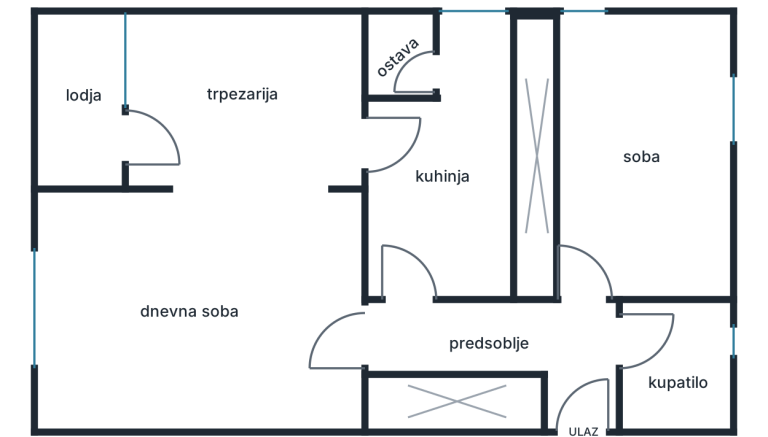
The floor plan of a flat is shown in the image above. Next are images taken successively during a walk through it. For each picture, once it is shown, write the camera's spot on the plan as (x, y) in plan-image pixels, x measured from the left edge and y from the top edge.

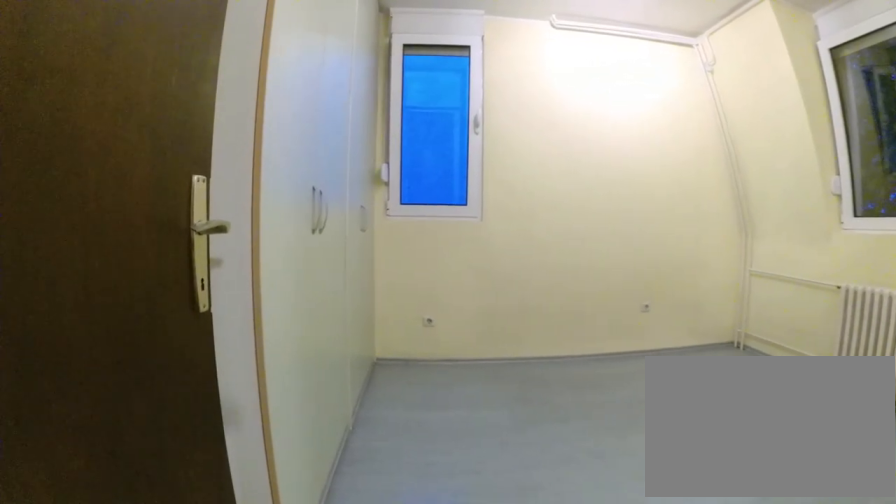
(579, 320)
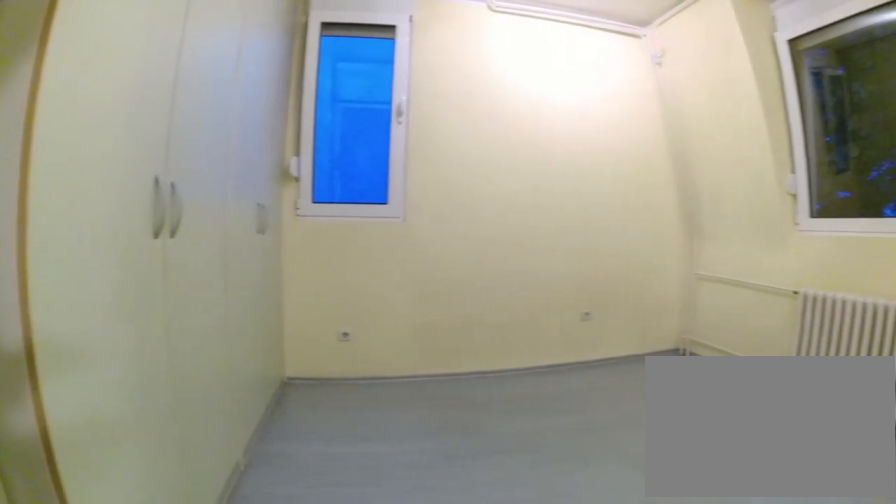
(579, 299)
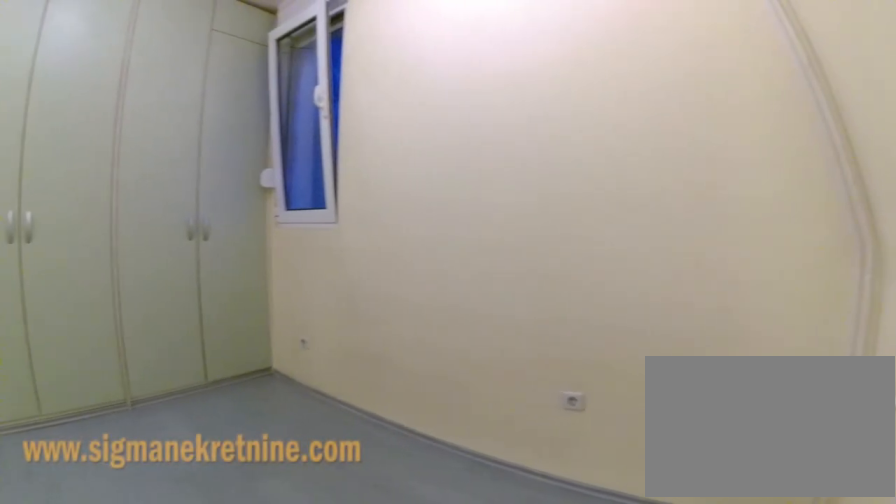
(698, 240)
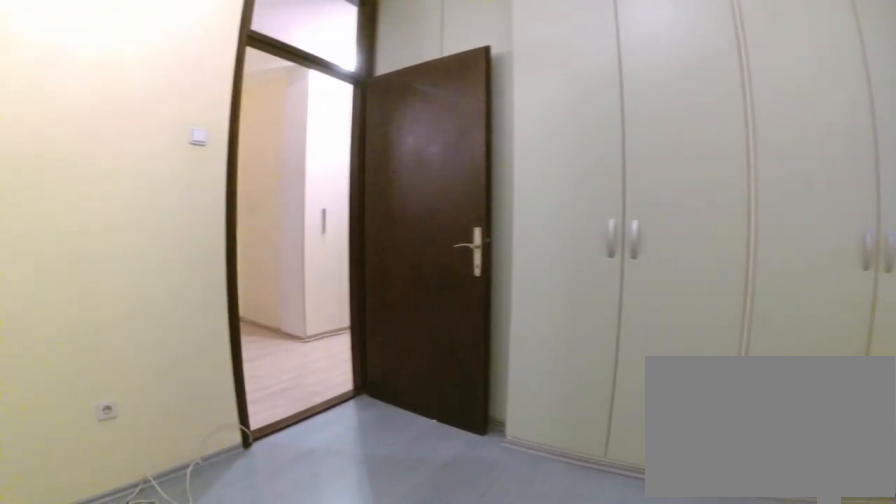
(677, 227)
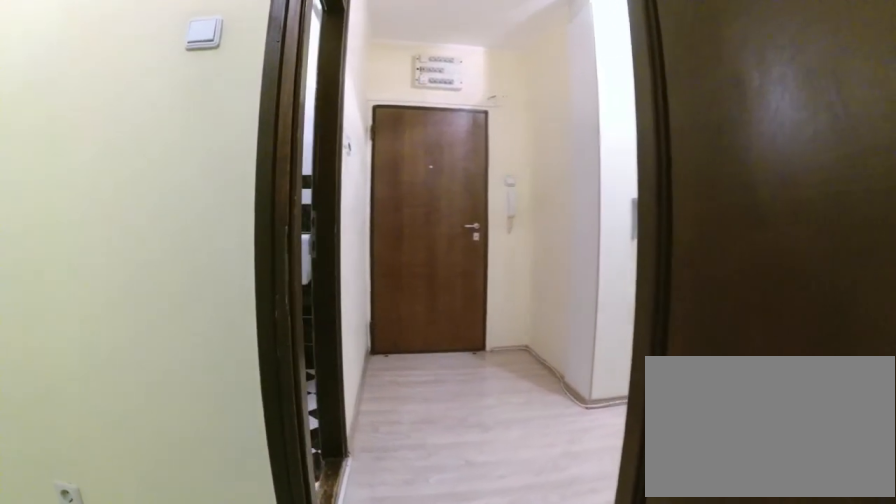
(611, 249)
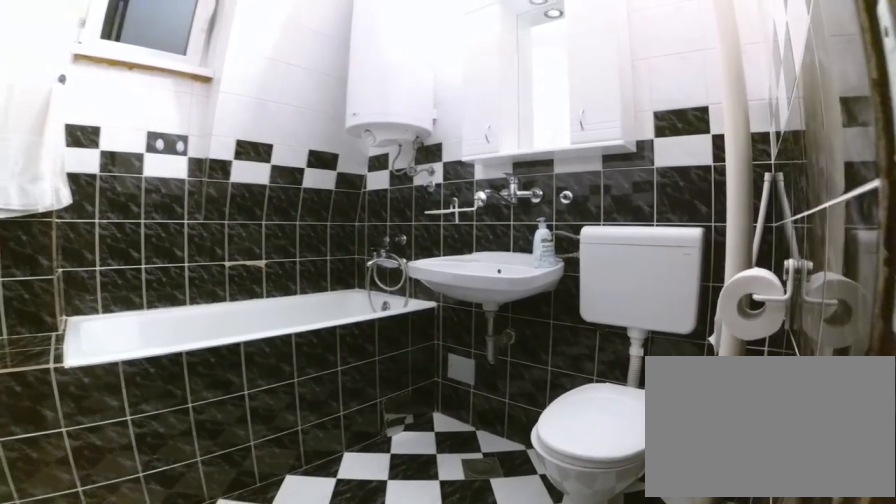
(631, 325)
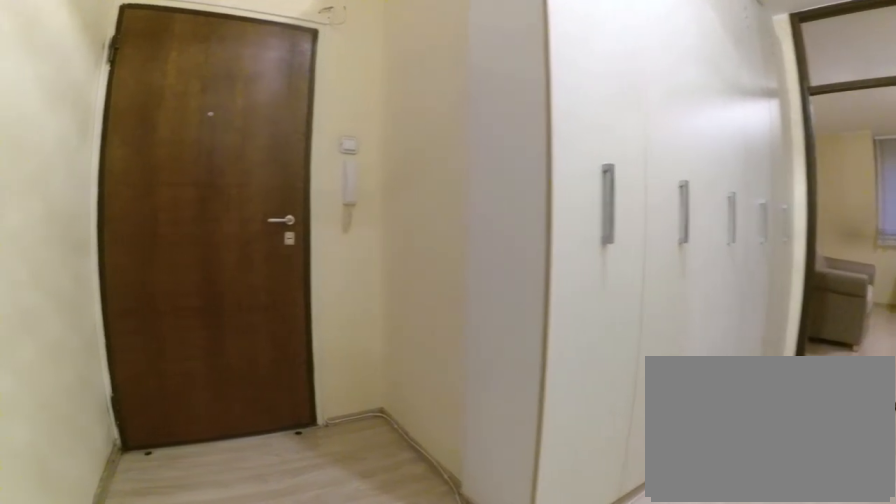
(590, 322)
